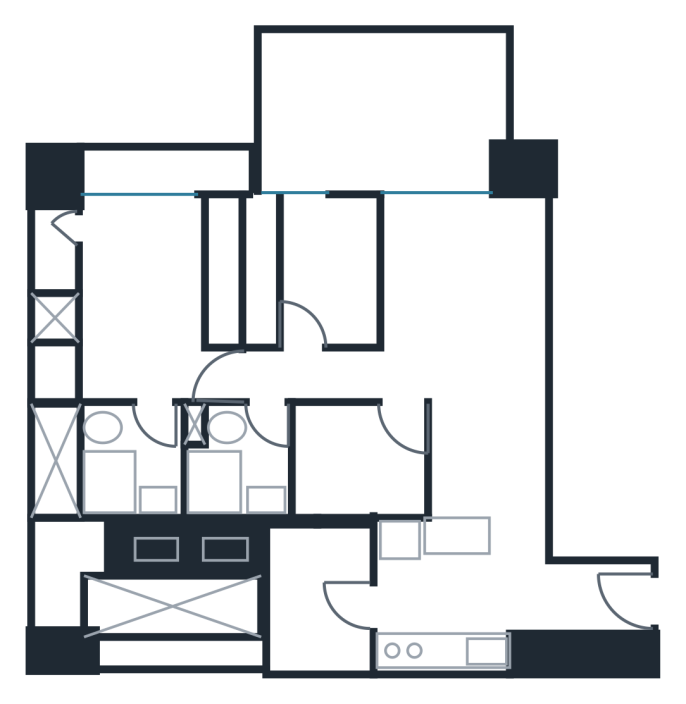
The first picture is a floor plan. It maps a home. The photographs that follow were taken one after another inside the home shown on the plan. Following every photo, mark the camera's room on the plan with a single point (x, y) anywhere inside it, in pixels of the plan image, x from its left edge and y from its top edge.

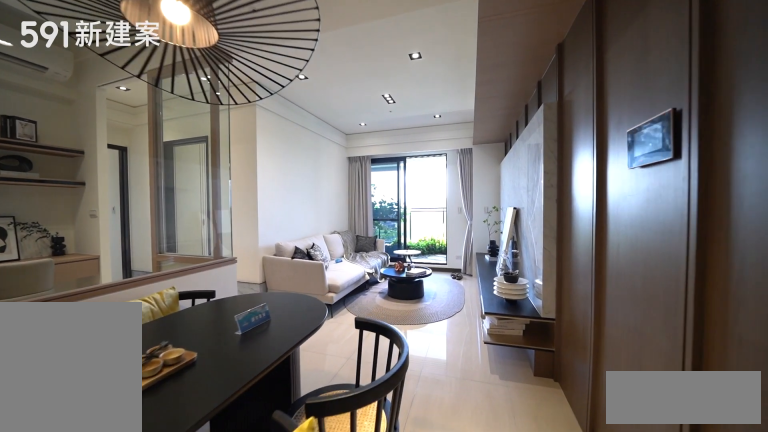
(486, 456)
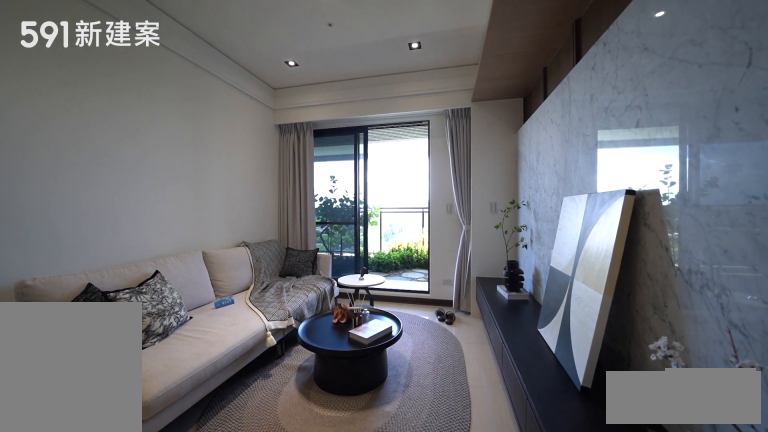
(465, 289)
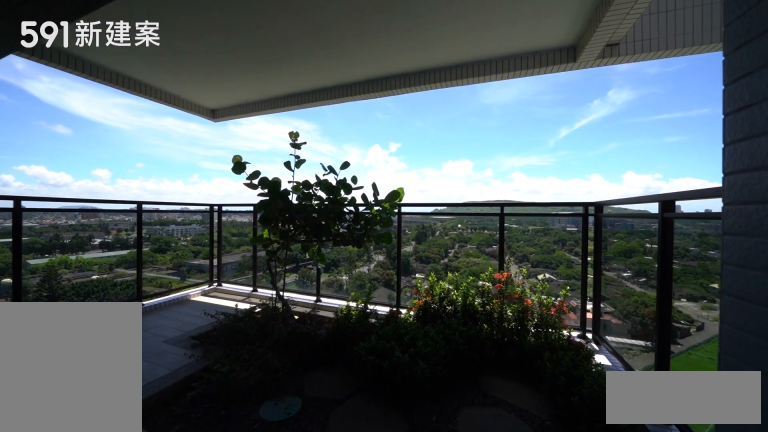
(385, 110)
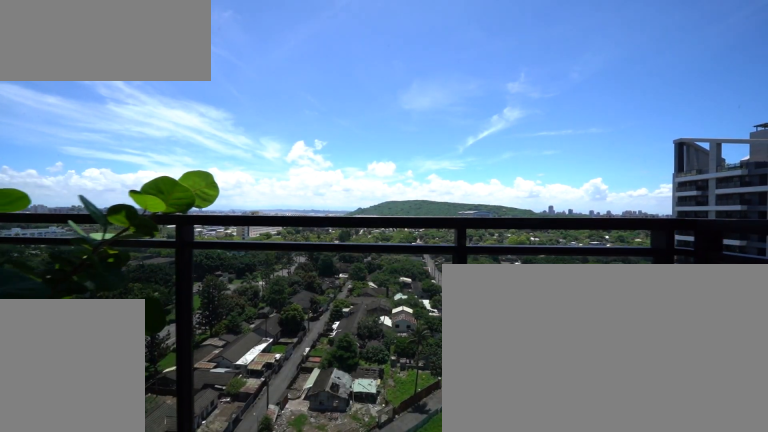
(385, 110)
